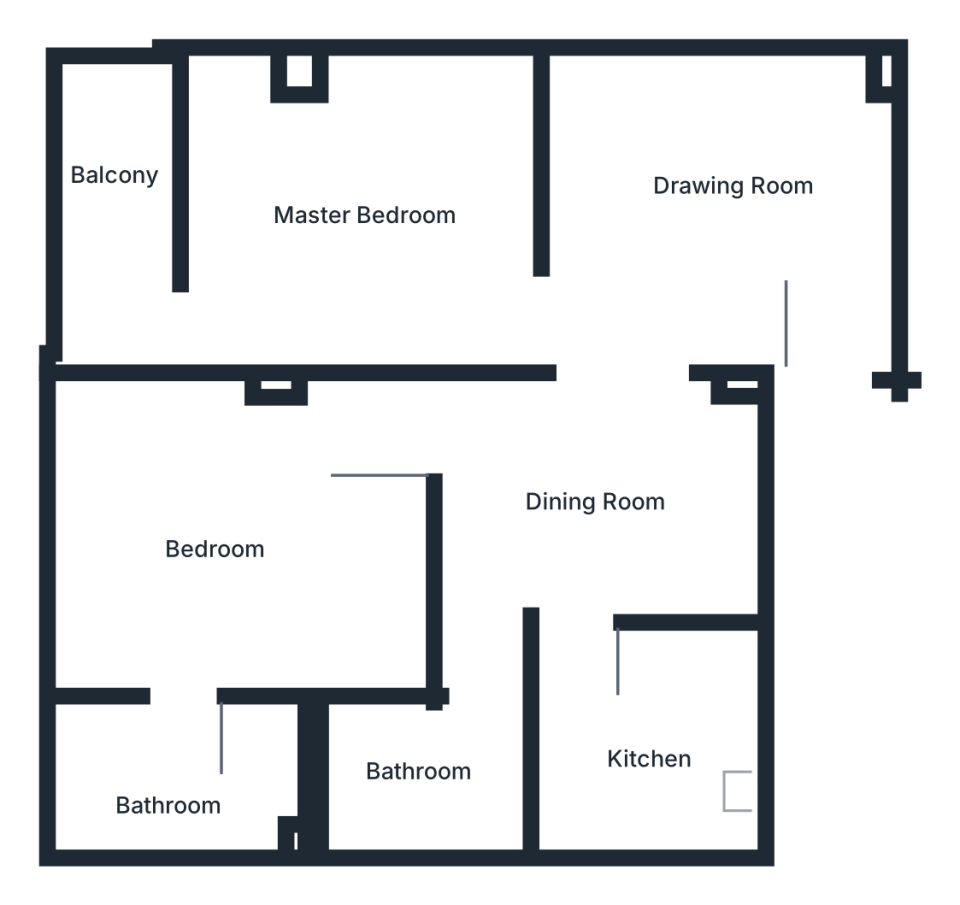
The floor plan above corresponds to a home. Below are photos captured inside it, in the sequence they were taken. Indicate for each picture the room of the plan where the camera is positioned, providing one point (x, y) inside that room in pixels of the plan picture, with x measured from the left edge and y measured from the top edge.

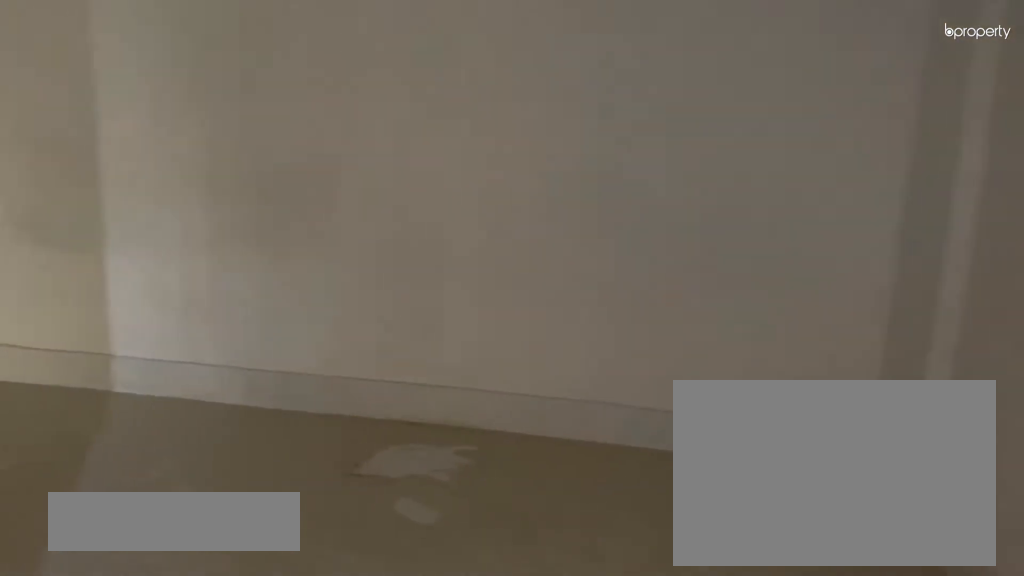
(704, 207)
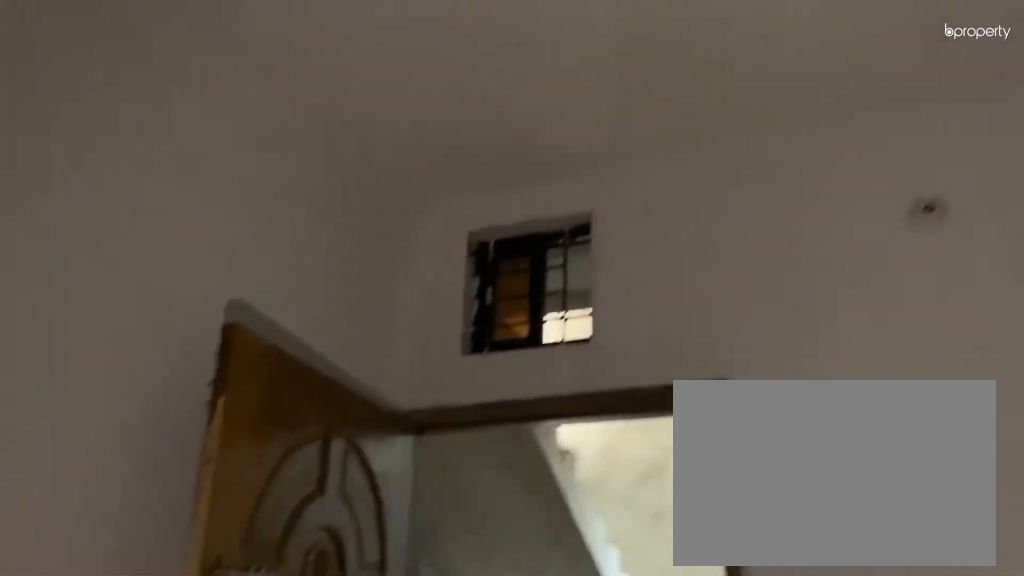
(704, 207)
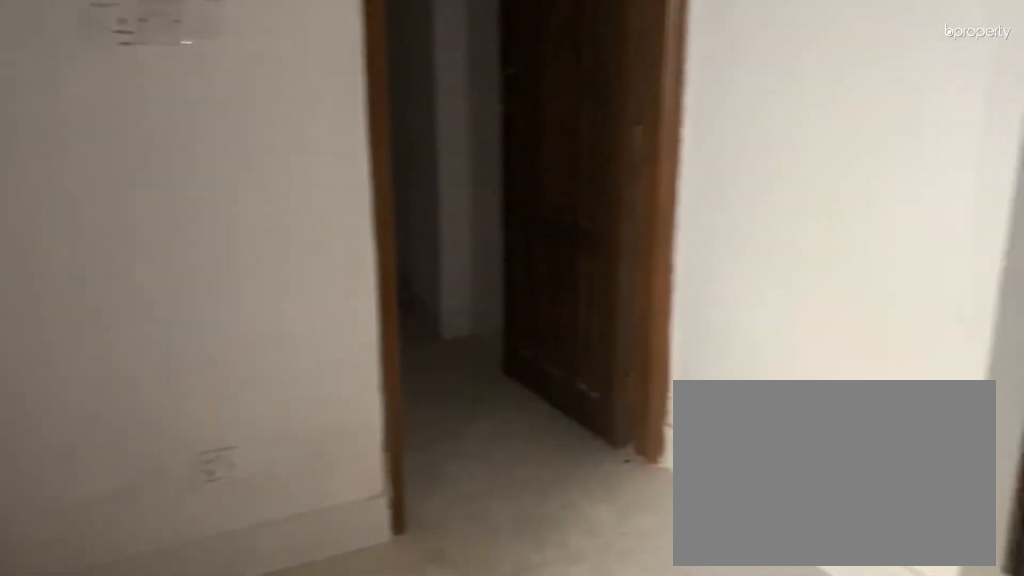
(583, 490)
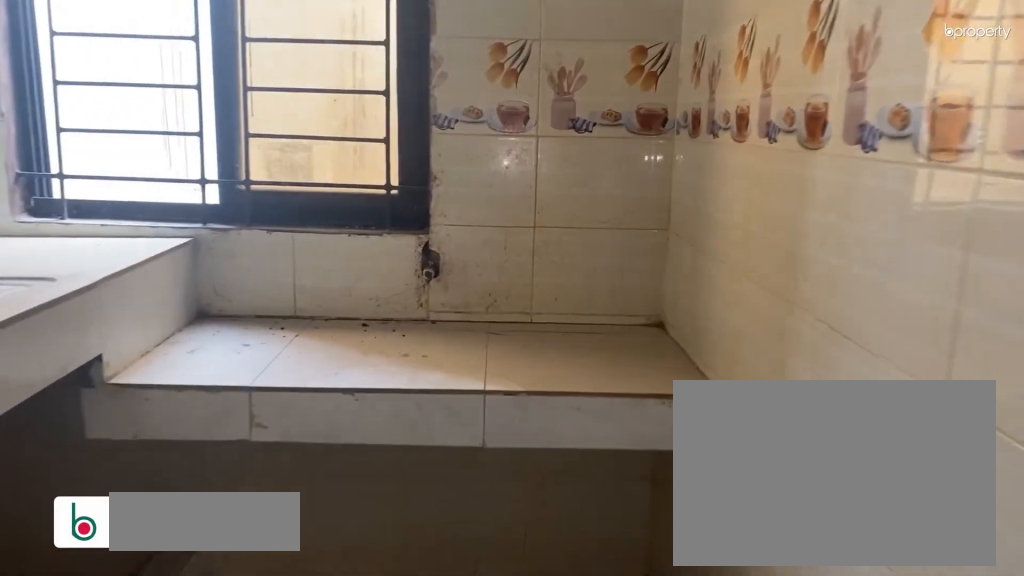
(650, 725)
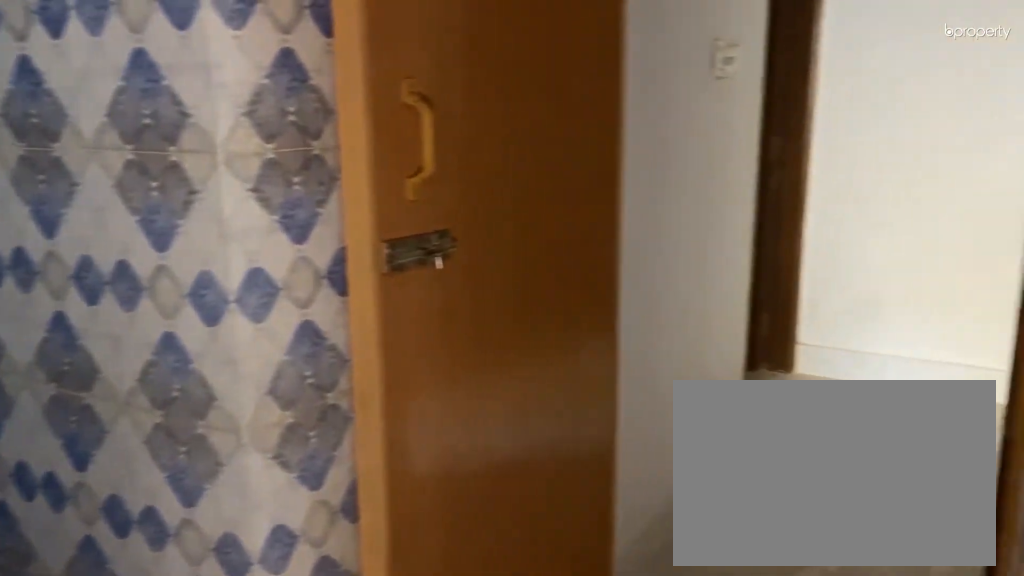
(415, 775)
